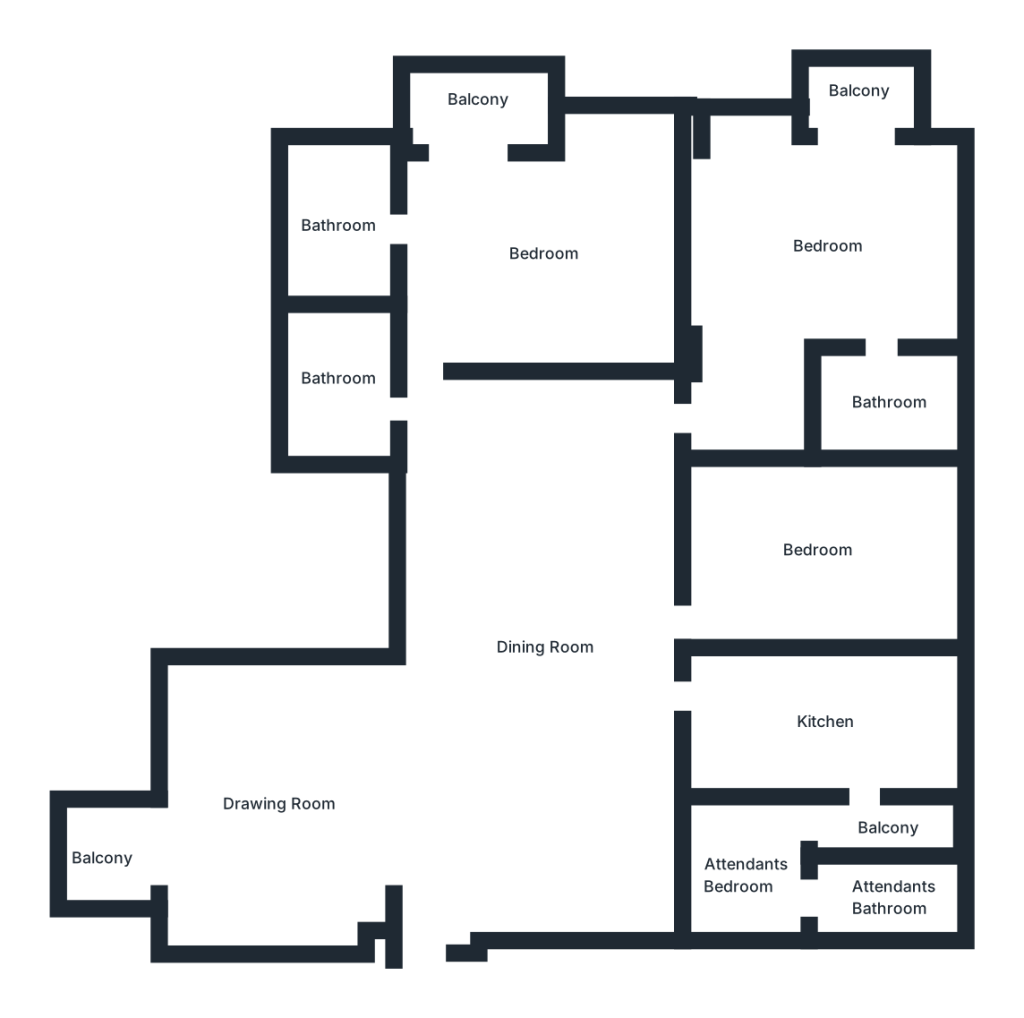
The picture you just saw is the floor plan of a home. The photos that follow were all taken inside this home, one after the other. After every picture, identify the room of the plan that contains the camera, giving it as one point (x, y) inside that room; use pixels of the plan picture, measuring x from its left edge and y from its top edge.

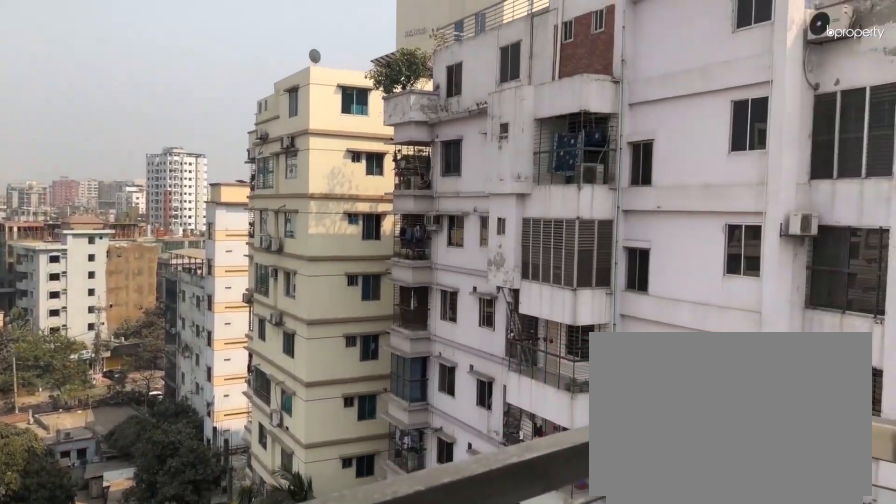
(93, 859)
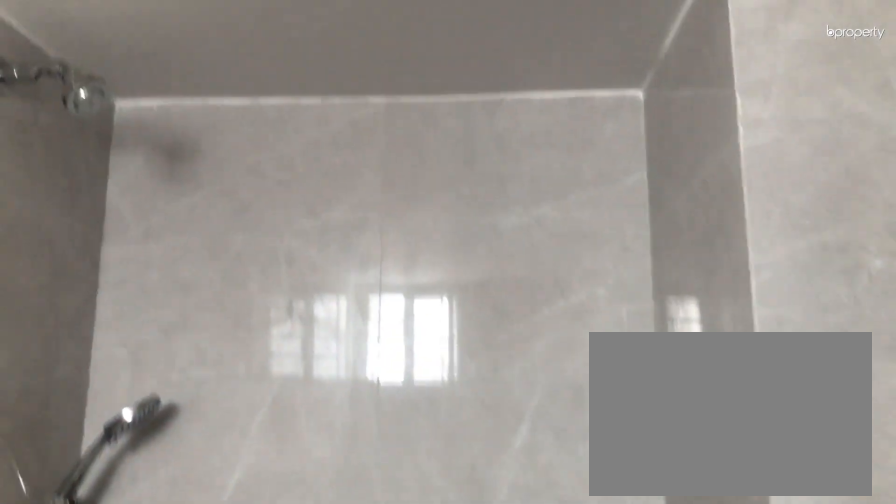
(332, 377)
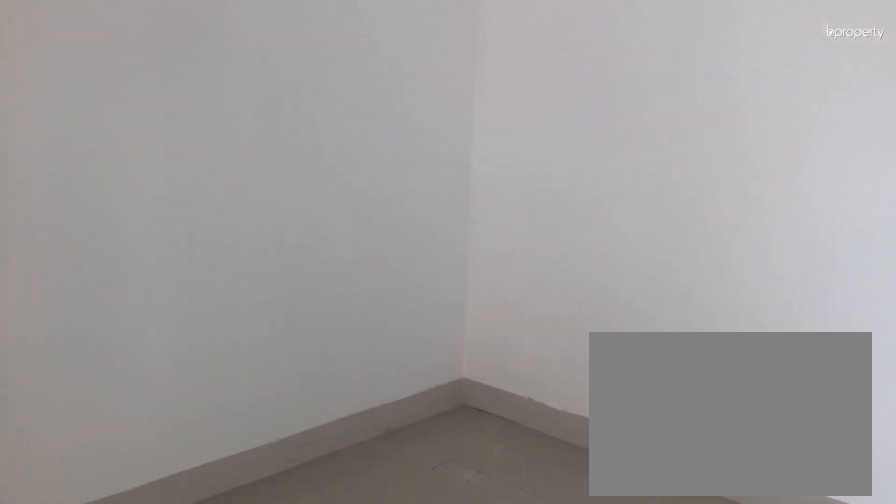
(546, 254)
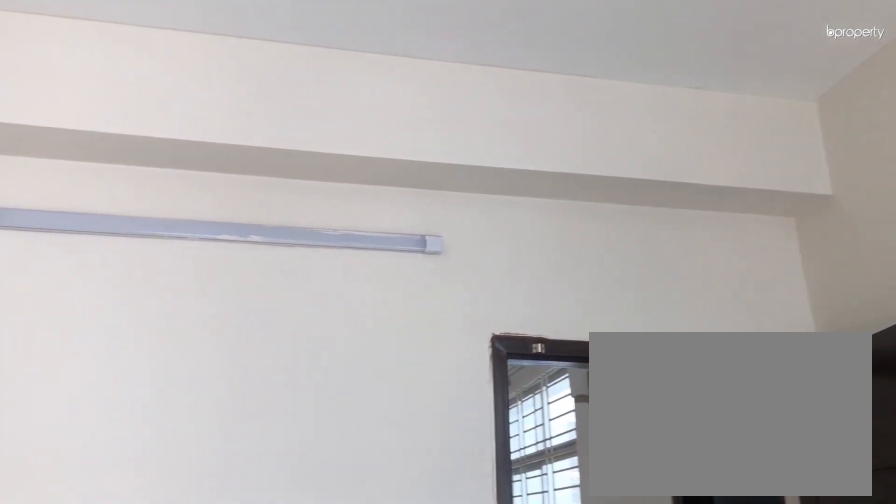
(546, 254)
